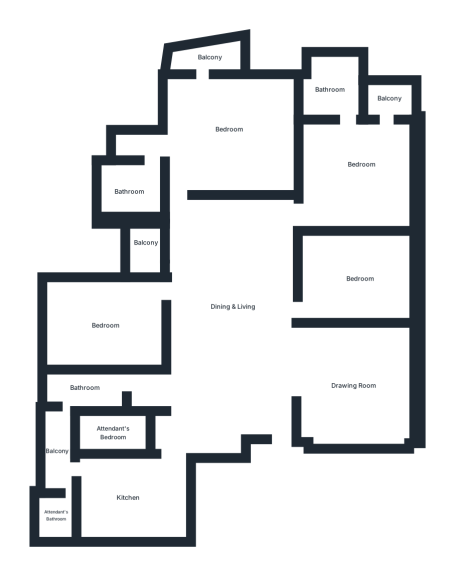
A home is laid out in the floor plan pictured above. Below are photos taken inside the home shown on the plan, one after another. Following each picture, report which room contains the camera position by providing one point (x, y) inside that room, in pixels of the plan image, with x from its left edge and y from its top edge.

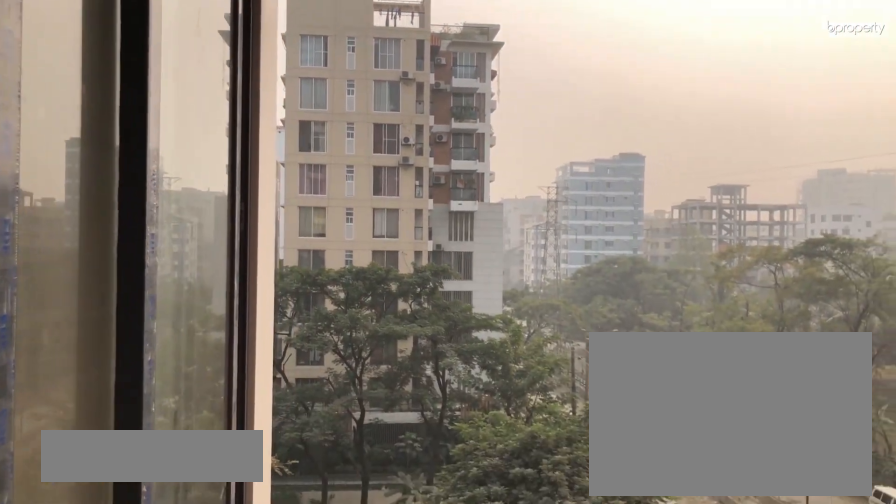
(145, 248)
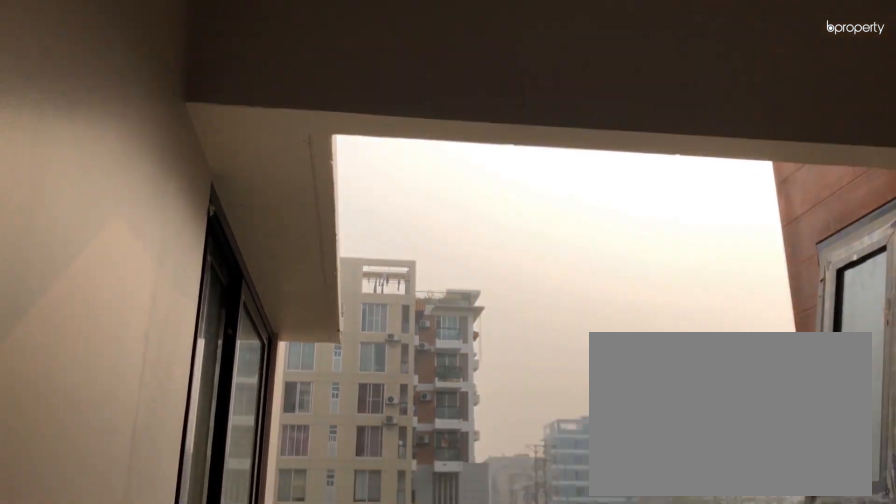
(145, 248)
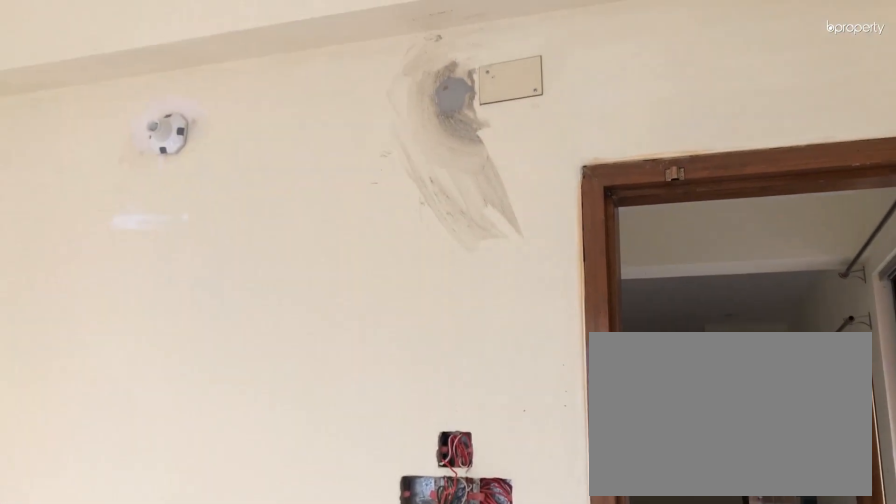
(230, 136)
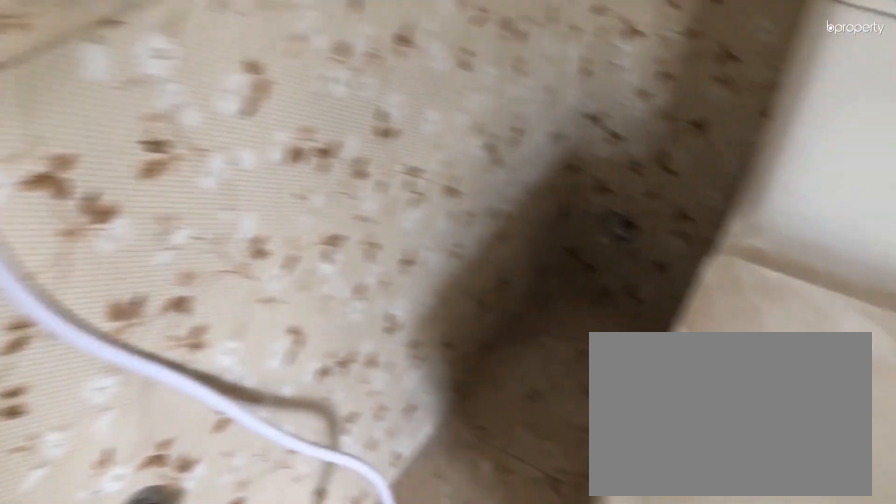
(133, 189)
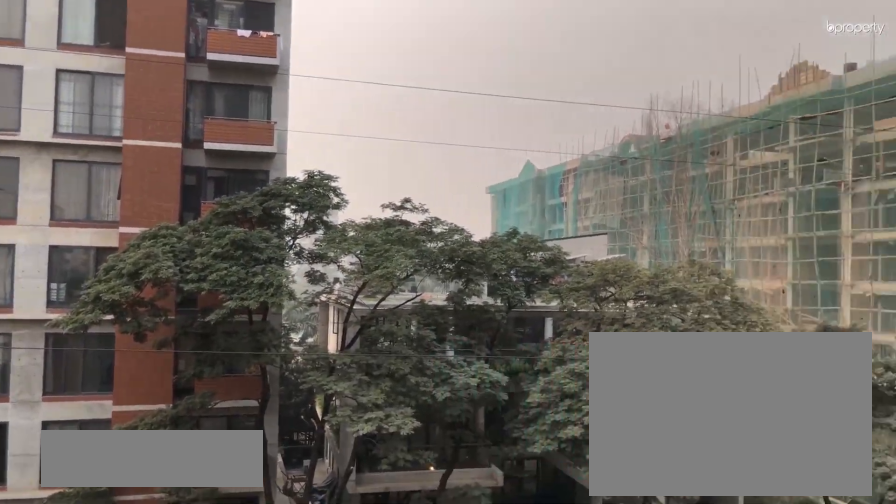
(210, 57)
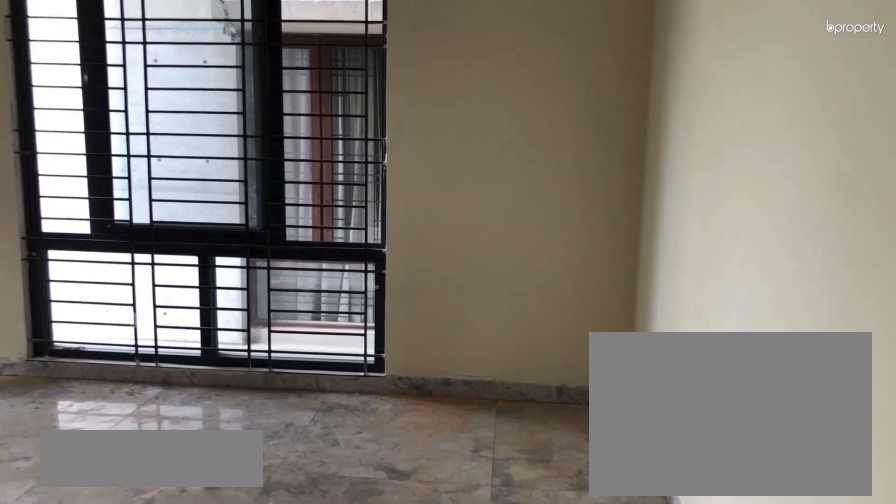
(352, 171)
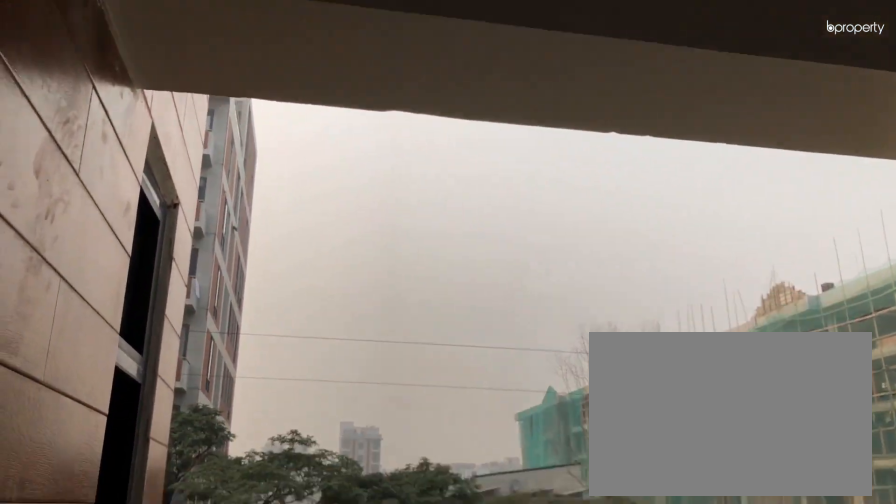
(386, 98)
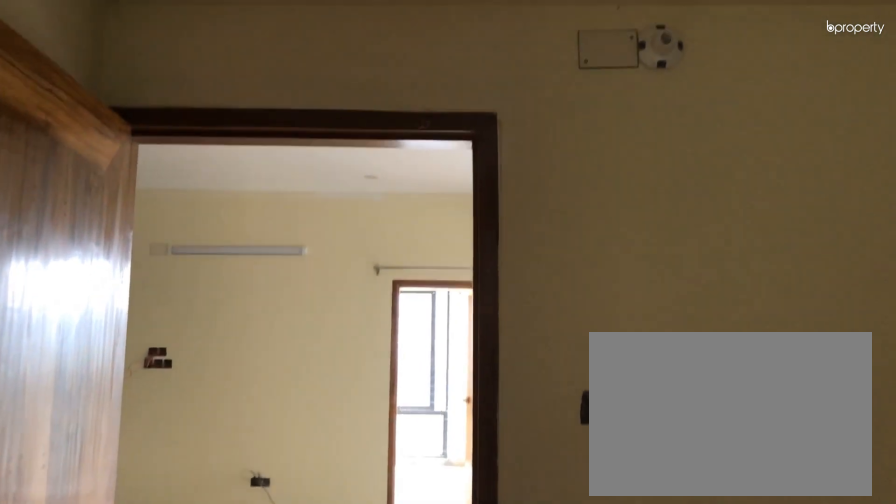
(353, 276)
